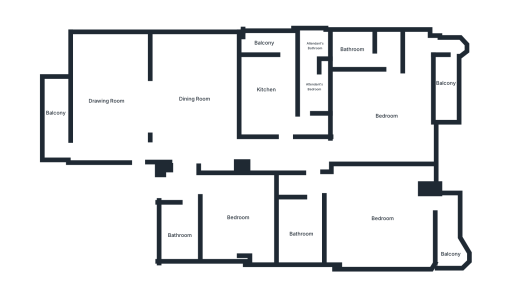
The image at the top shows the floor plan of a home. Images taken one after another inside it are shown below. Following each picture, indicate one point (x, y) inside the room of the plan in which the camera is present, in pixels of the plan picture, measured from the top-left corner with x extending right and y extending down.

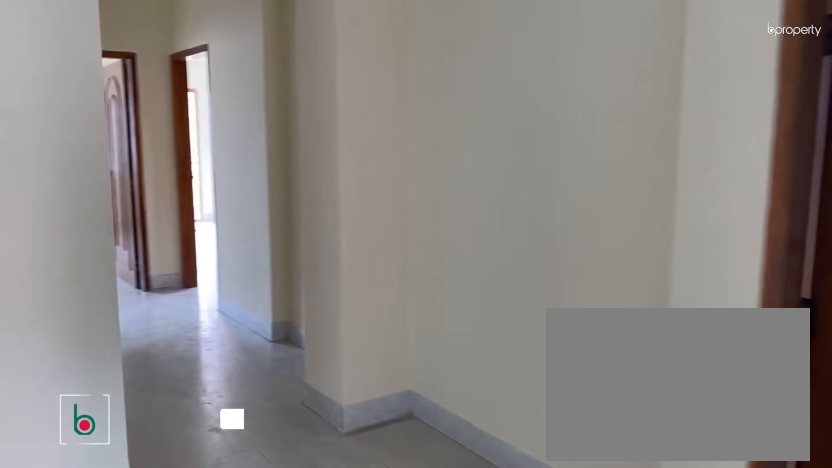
(196, 98)
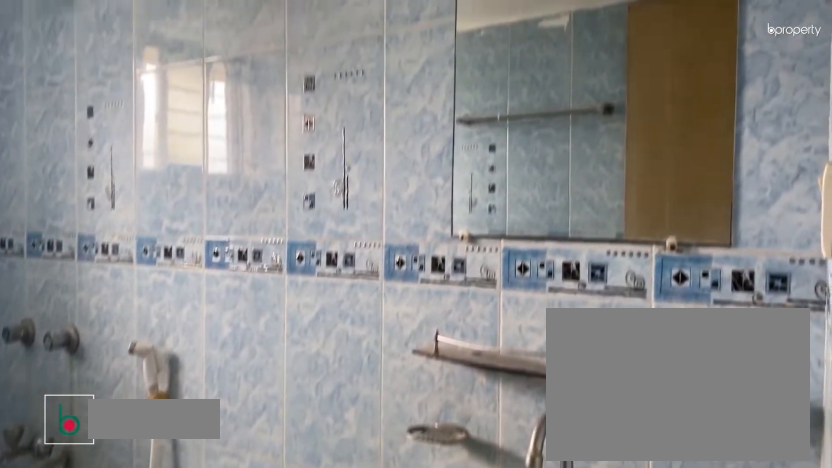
(182, 231)
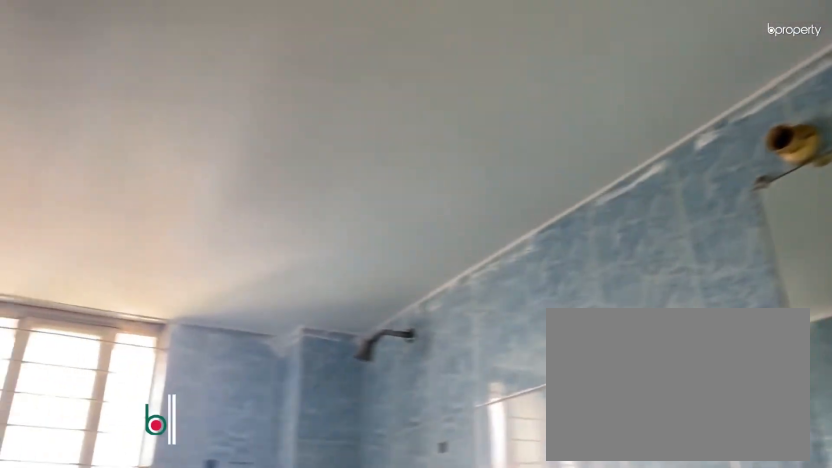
(182, 231)
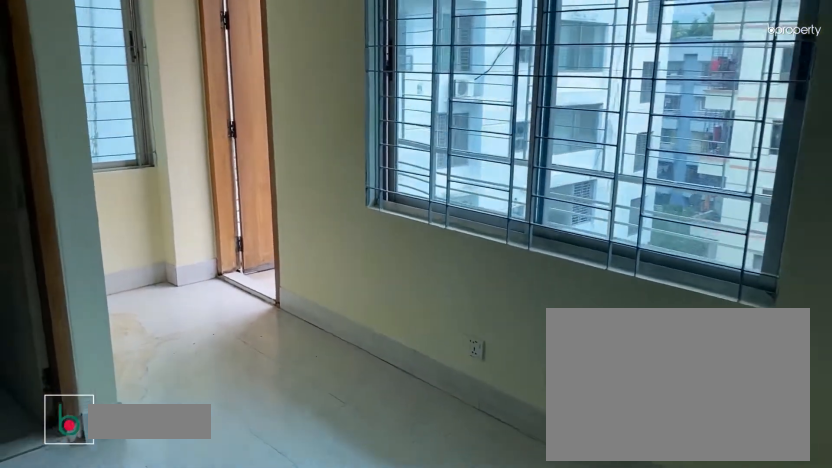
(382, 116)
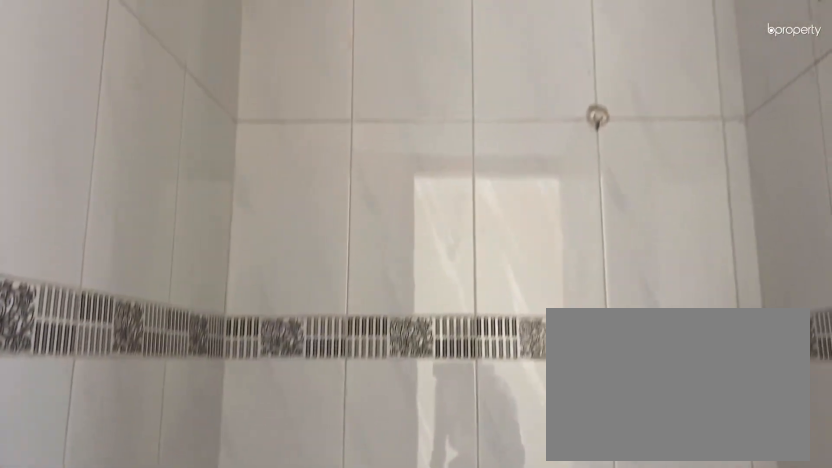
(352, 50)
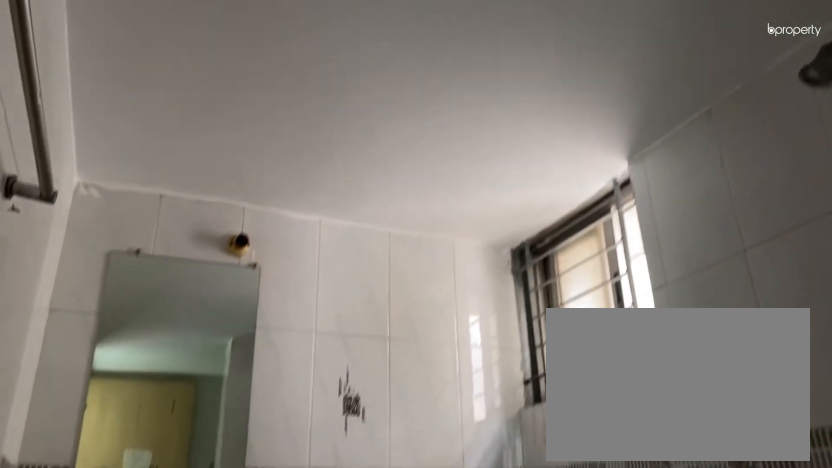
(352, 50)
